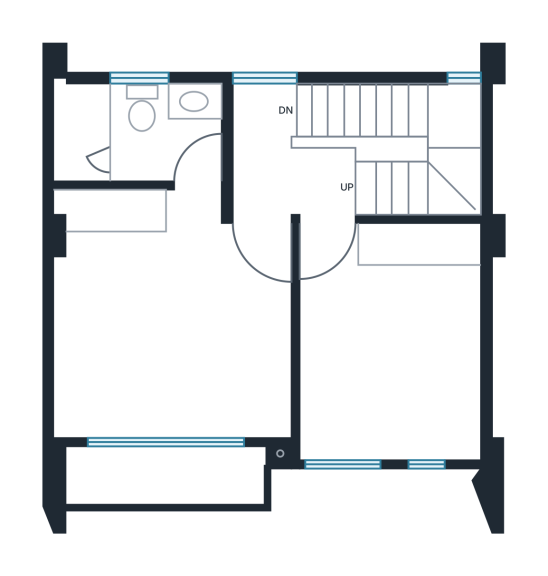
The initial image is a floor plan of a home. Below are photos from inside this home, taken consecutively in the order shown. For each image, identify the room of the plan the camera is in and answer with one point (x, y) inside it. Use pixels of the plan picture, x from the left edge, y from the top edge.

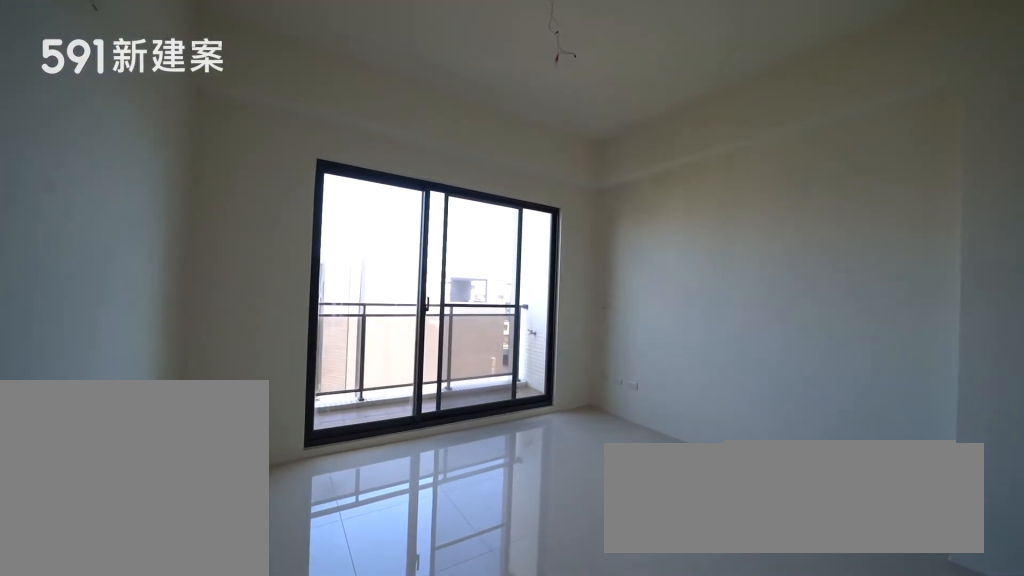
(165, 319)
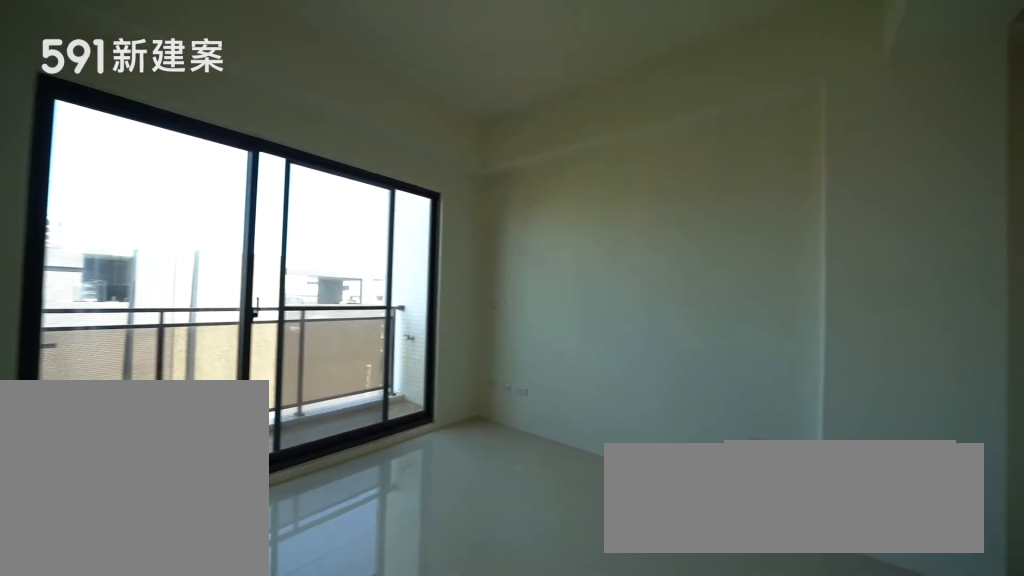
(165, 319)
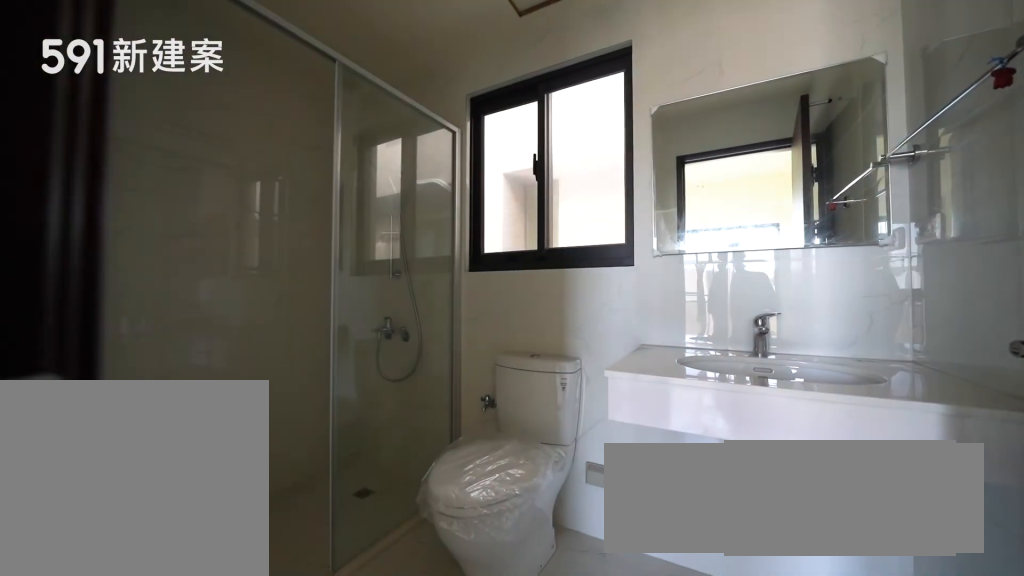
(136, 128)
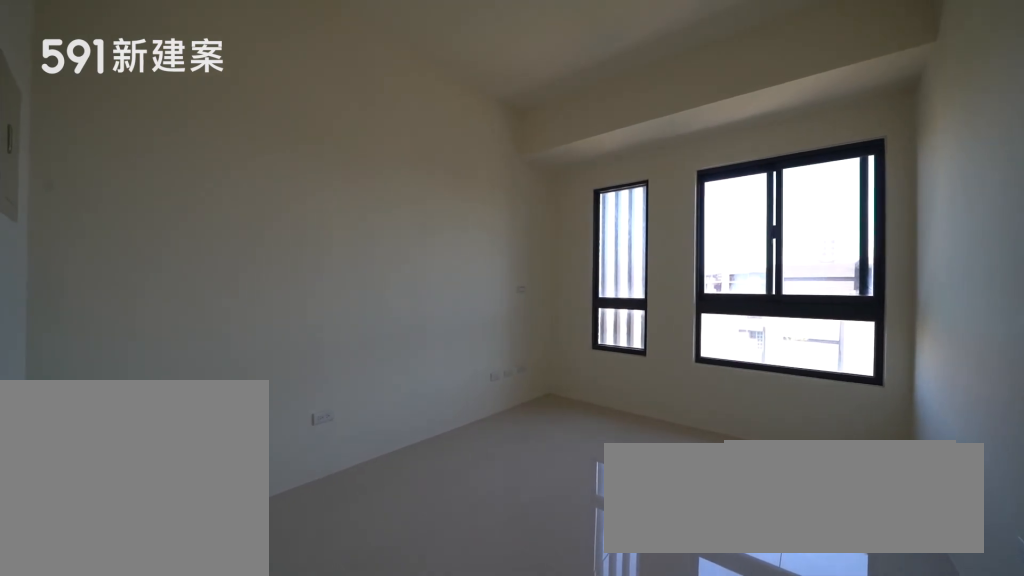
(392, 342)
